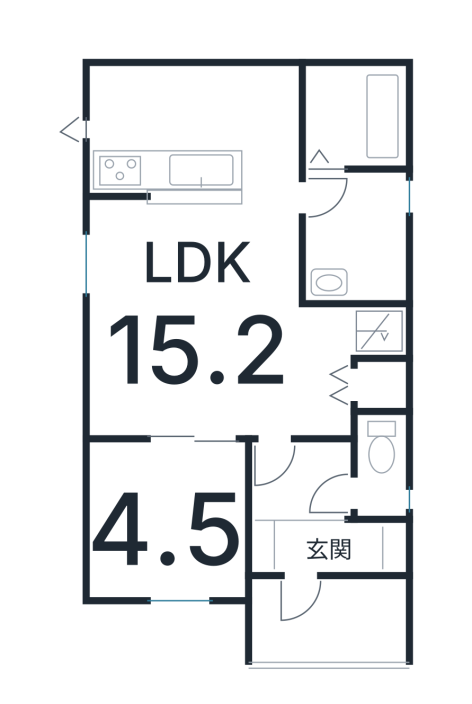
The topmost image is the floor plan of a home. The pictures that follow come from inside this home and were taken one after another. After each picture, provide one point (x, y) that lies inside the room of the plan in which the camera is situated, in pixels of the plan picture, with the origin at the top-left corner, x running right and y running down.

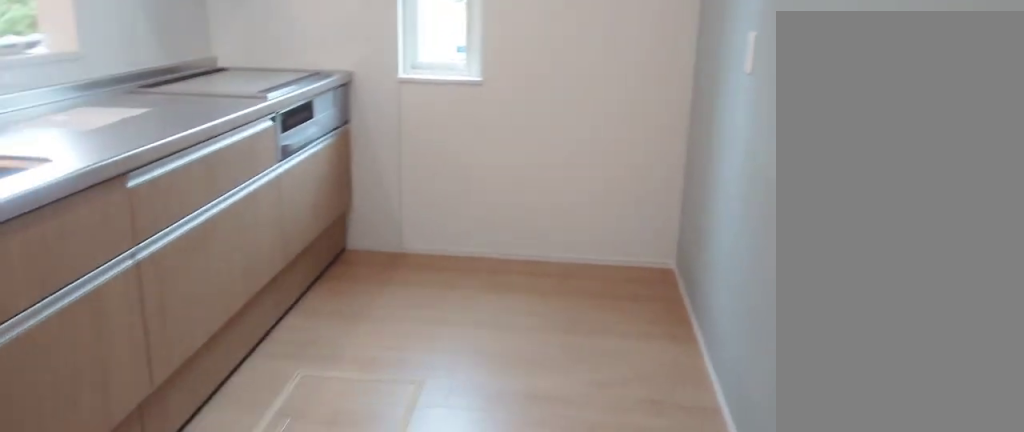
(185, 142)
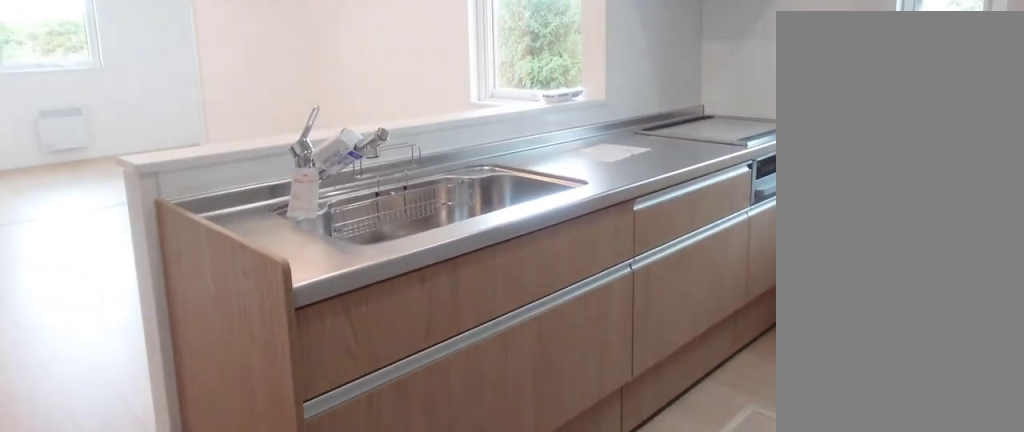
(185, 142)
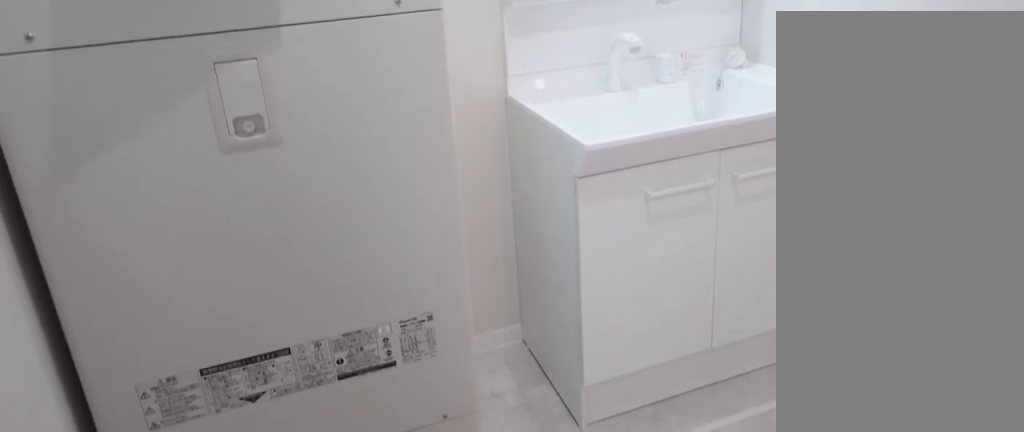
(350, 251)
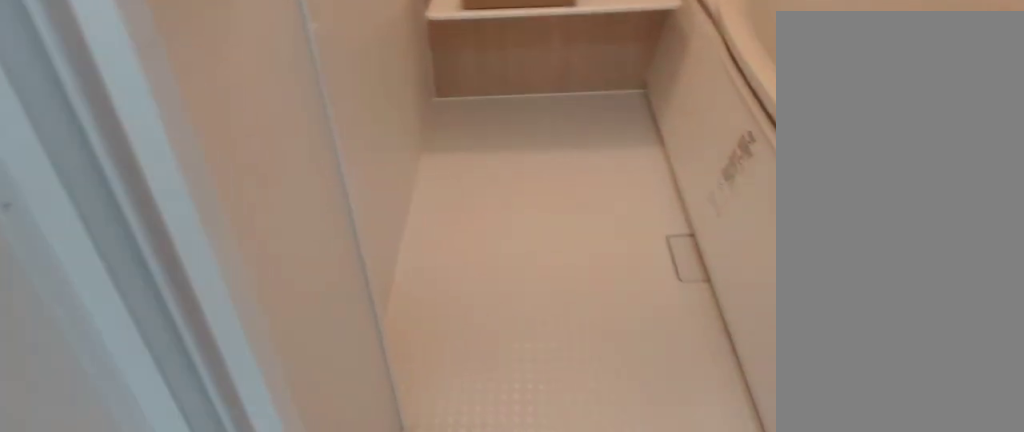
(358, 126)
